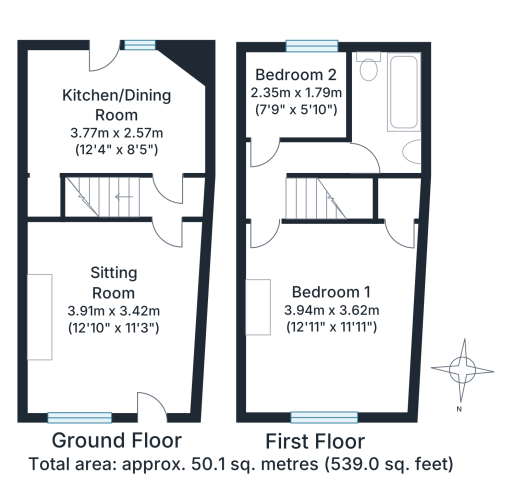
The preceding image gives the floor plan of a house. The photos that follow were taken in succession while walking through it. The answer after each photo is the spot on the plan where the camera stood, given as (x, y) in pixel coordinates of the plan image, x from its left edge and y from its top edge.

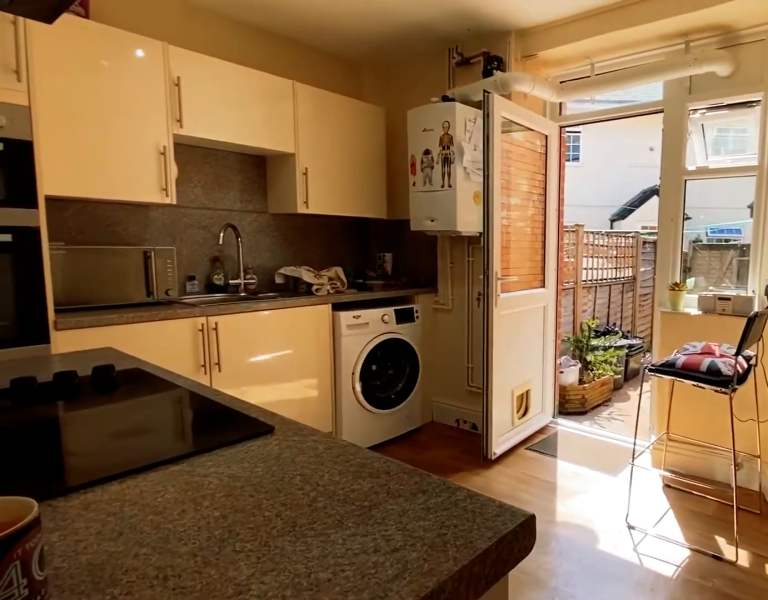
(171, 139)
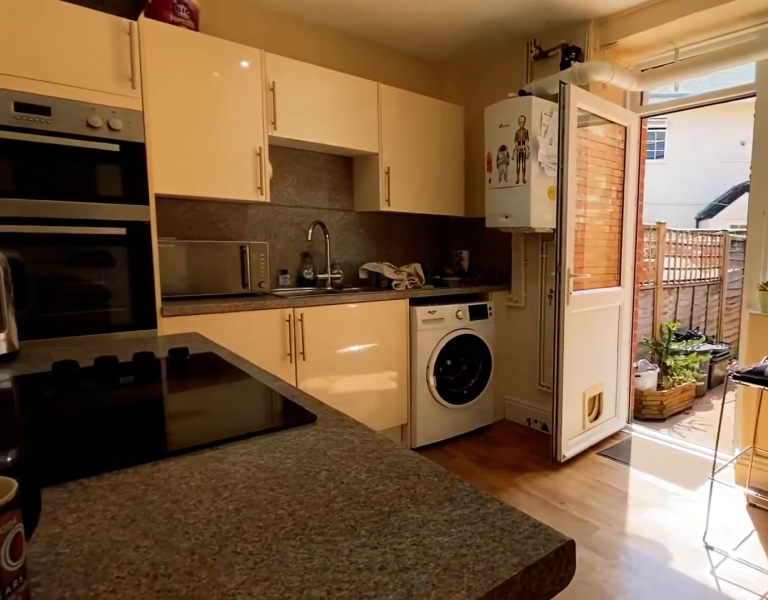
(171, 131)
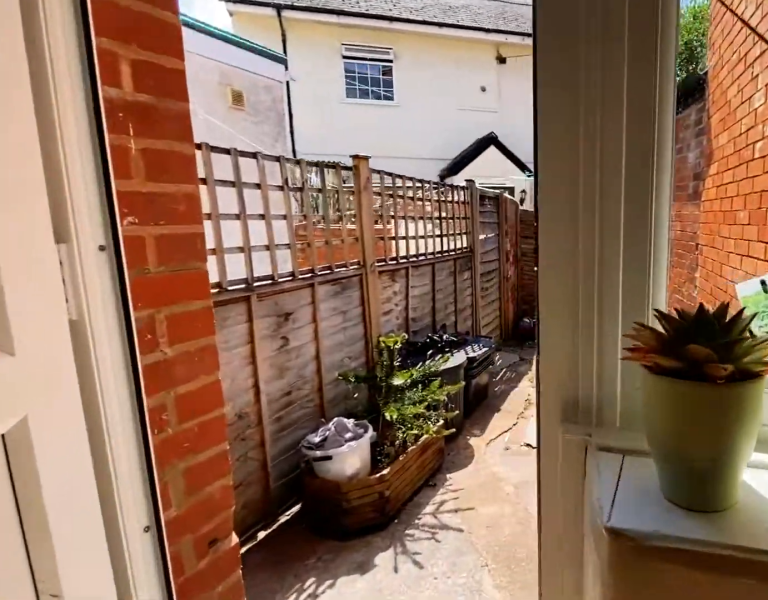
(114, 57)
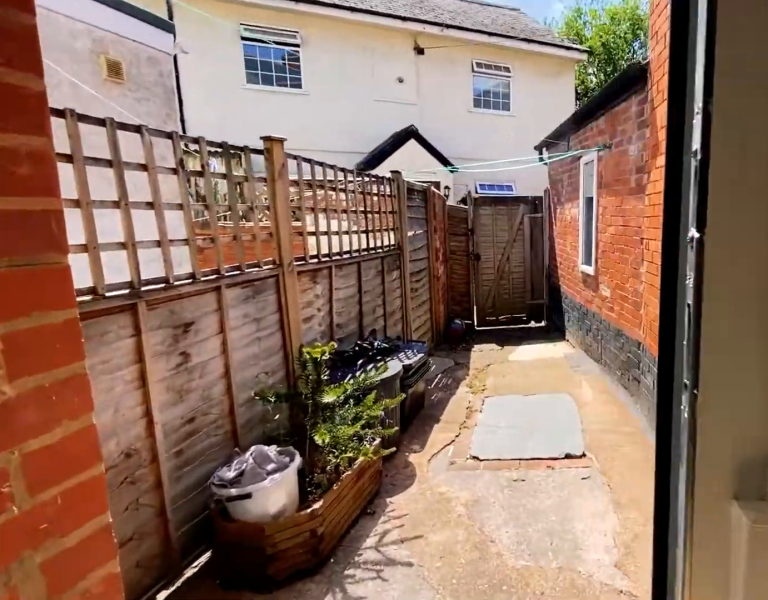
(109, 52)
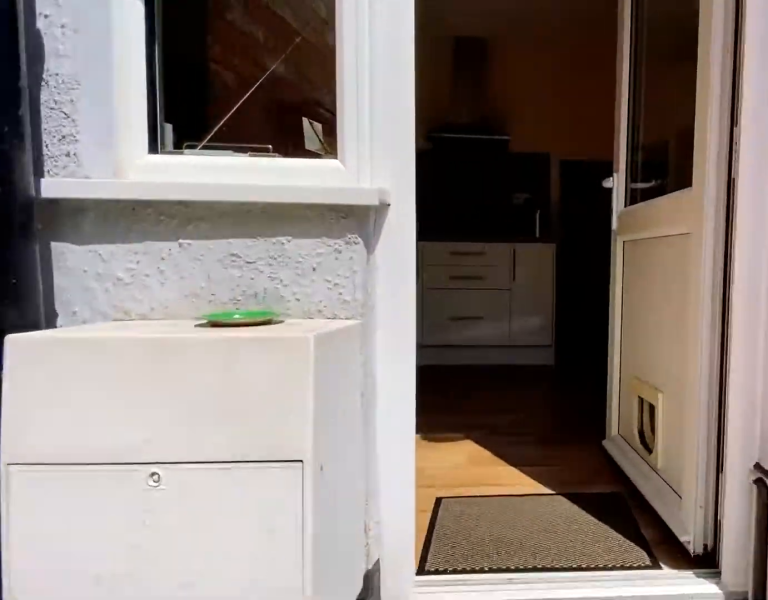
(102, 41)
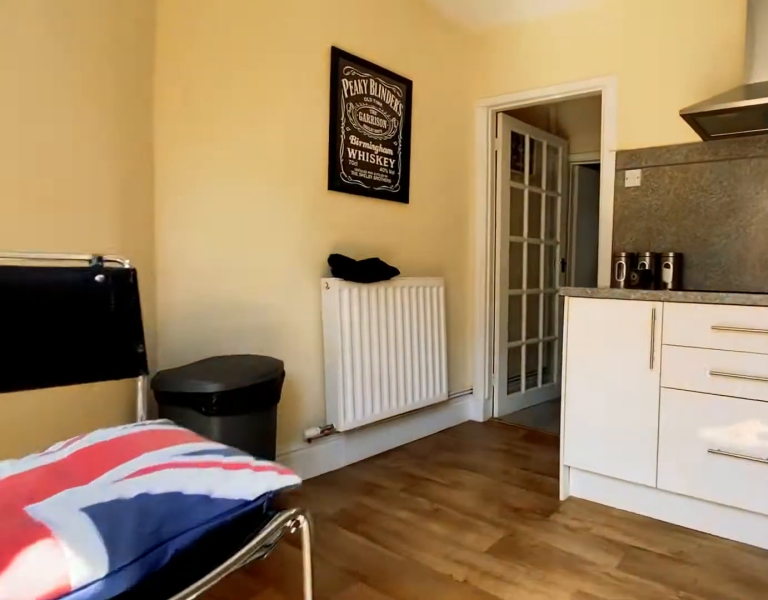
(120, 76)
